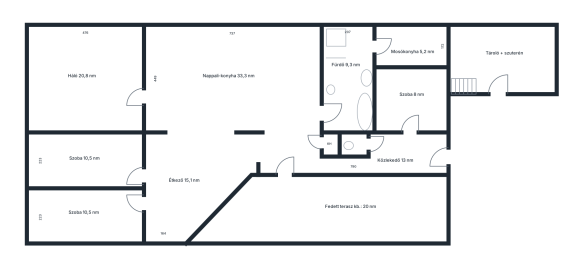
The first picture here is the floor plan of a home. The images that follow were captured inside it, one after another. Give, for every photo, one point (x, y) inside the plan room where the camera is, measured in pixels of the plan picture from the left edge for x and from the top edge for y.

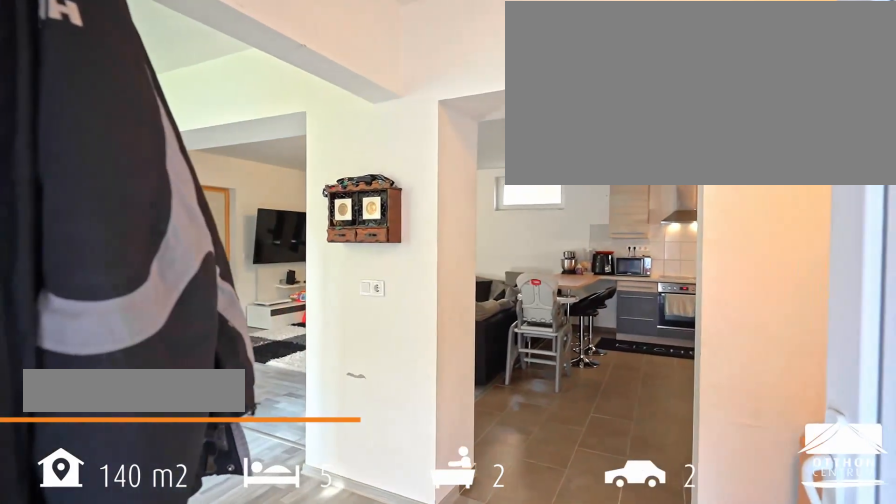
(351, 165)
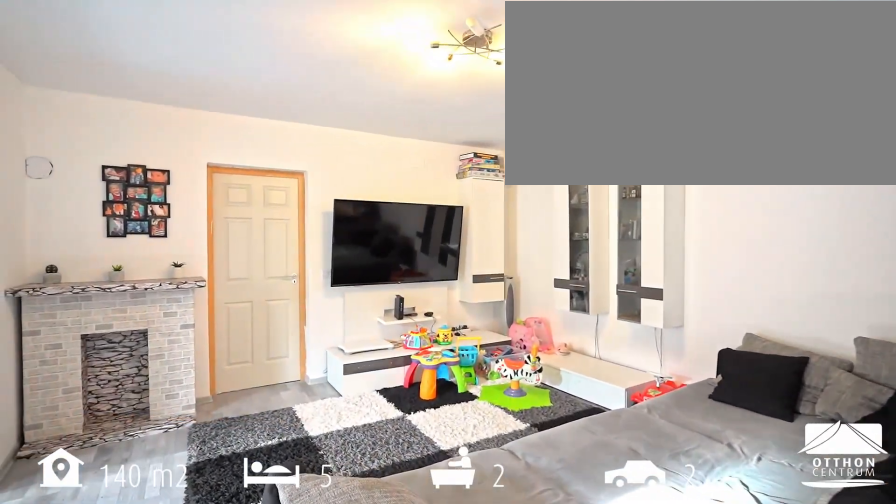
(233, 79)
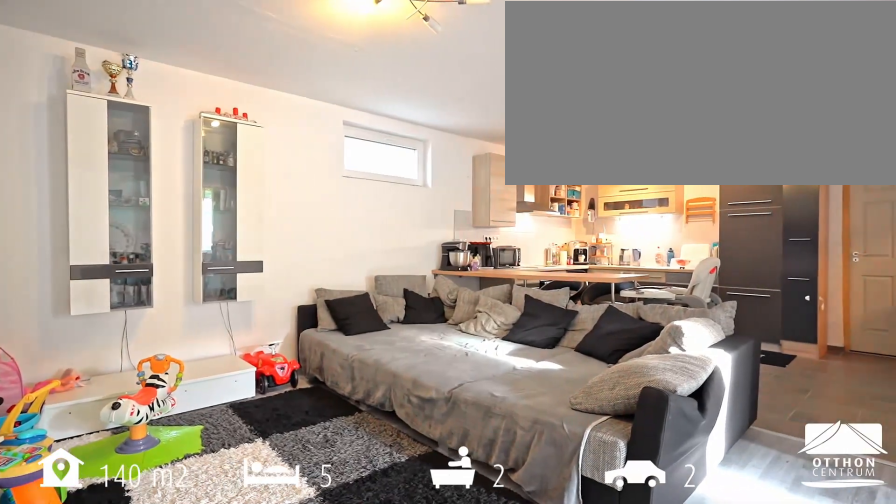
(233, 79)
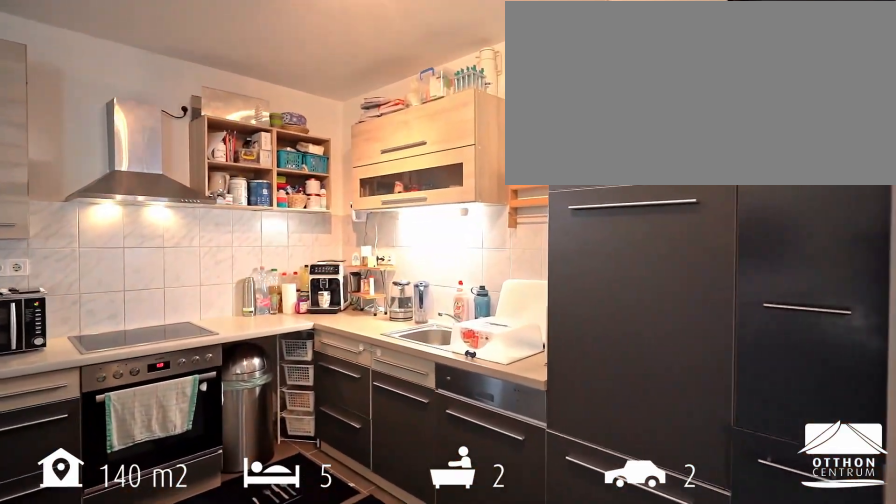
(233, 79)
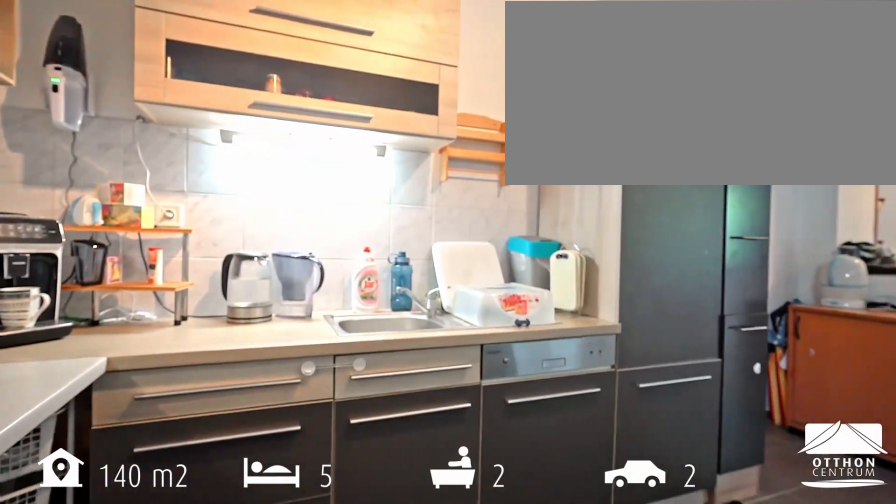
(233, 79)
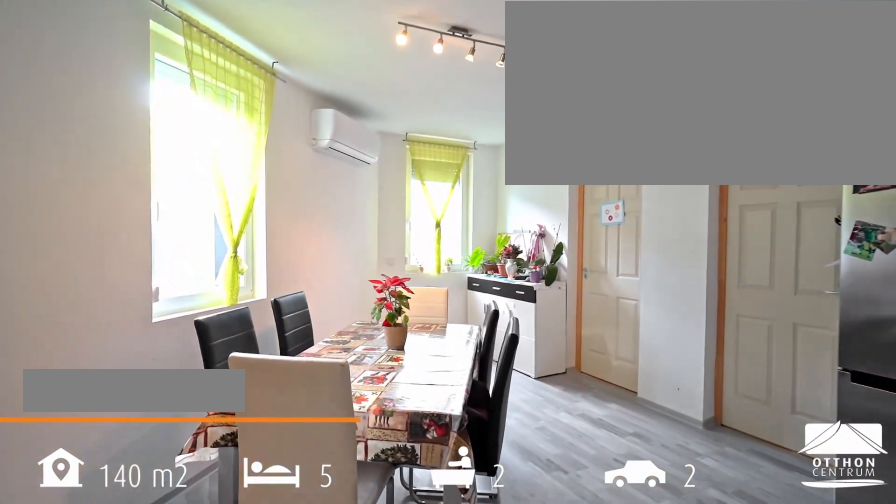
(185, 180)
